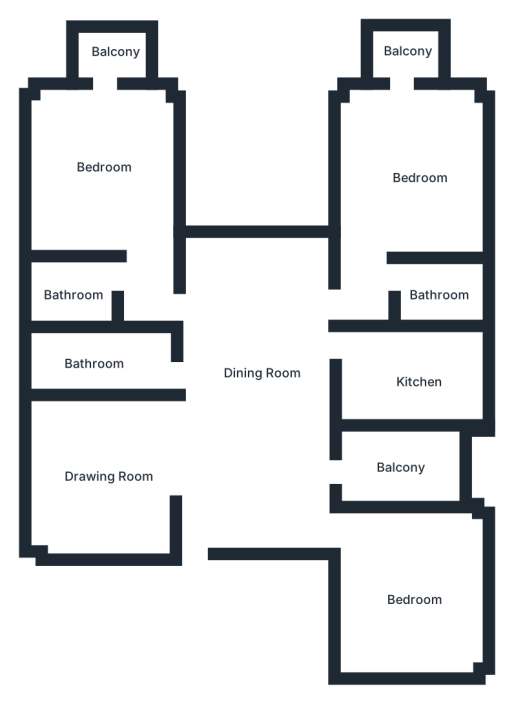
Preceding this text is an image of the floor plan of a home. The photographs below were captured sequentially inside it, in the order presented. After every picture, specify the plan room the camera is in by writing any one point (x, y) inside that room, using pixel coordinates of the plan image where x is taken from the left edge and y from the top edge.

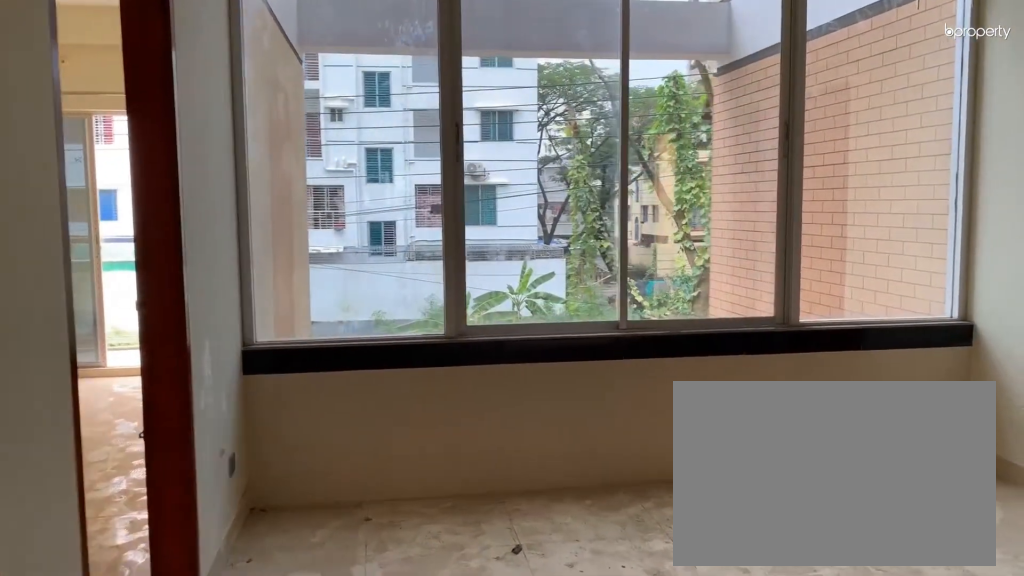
(256, 383)
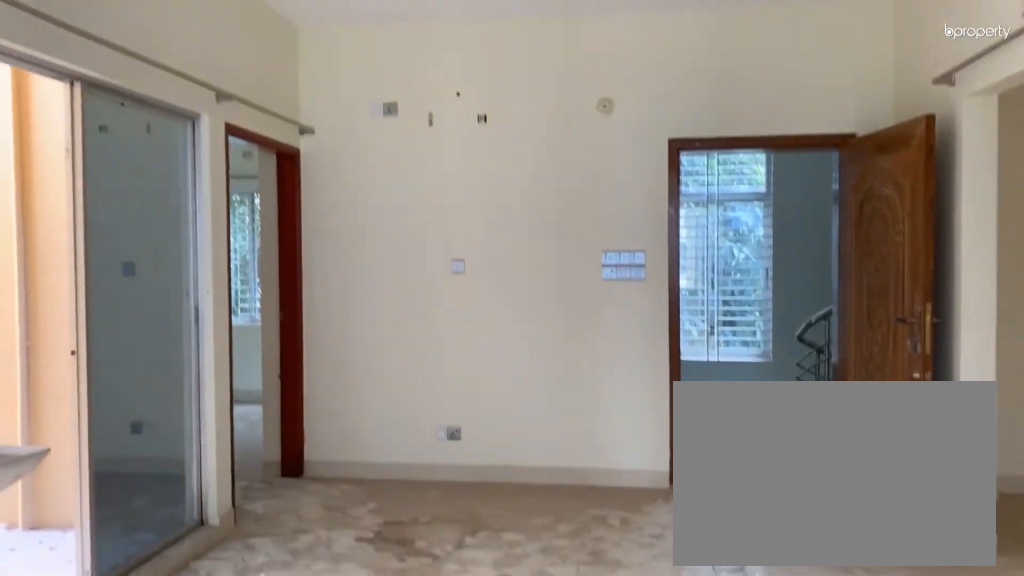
(256, 383)
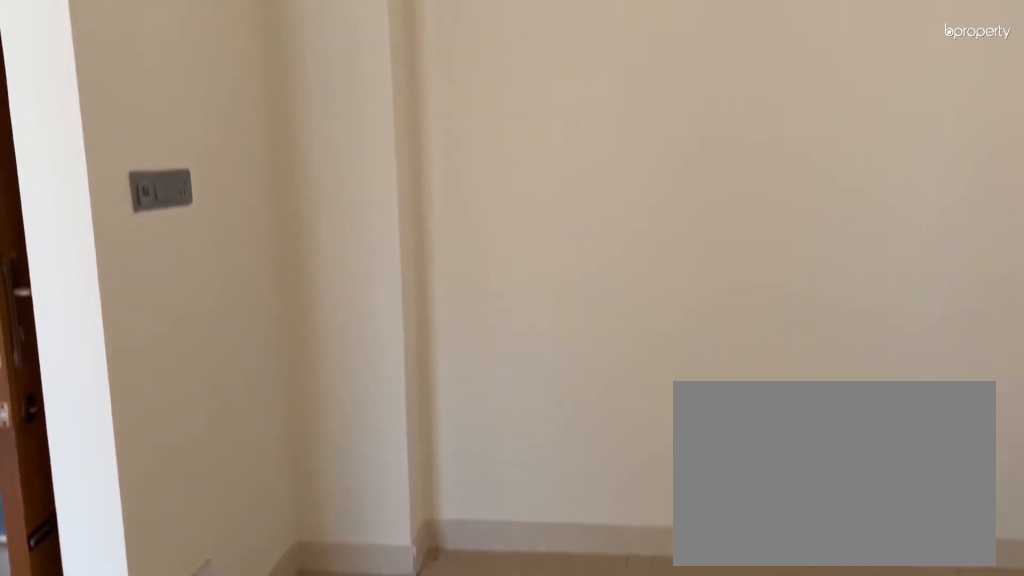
(106, 478)
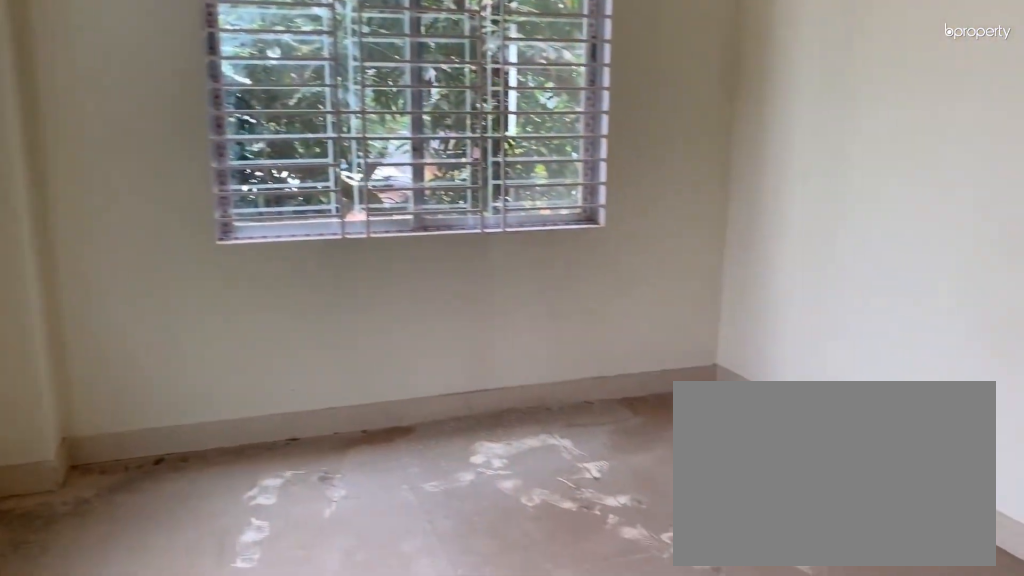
(405, 594)
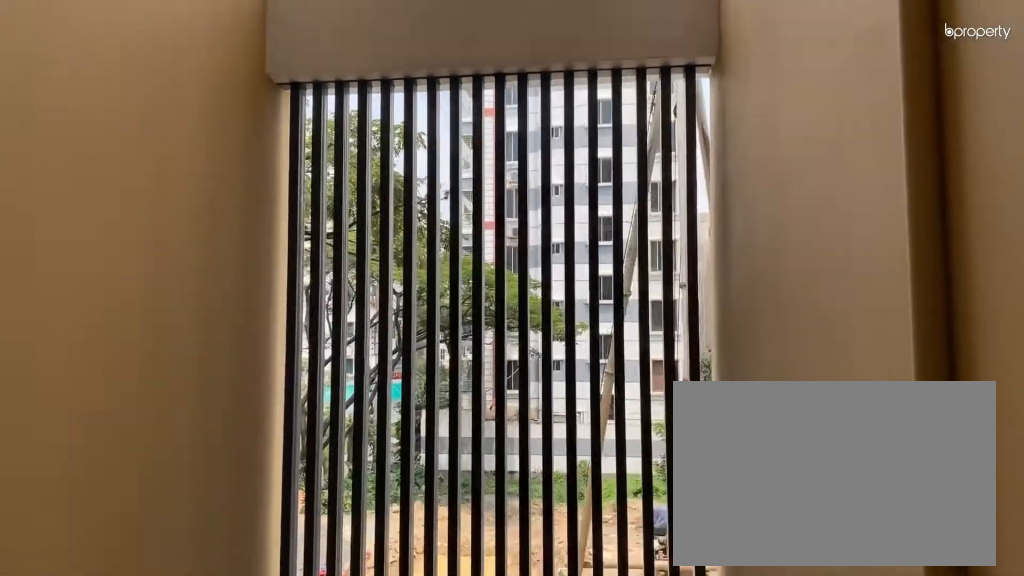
(403, 466)
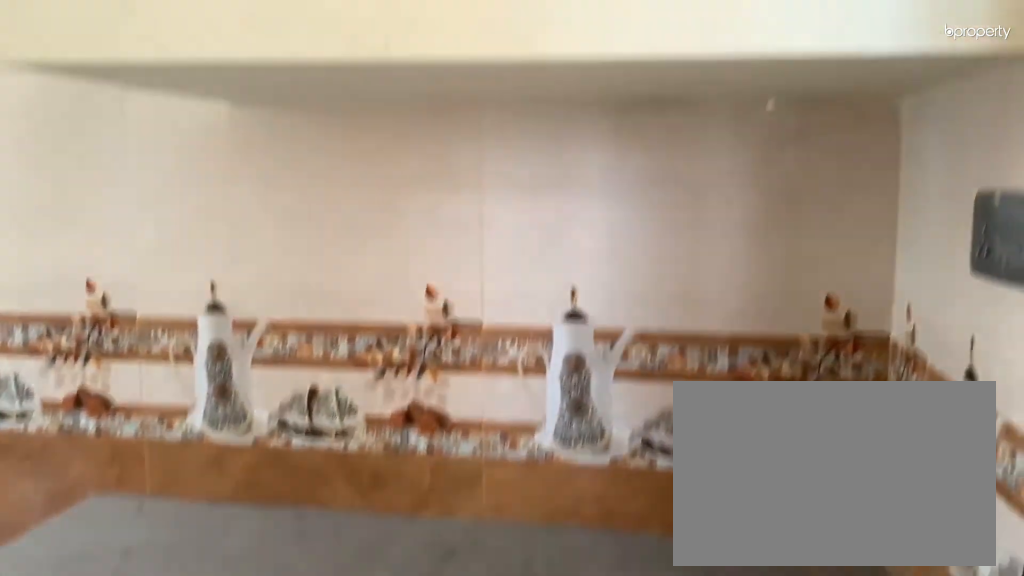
(400, 371)
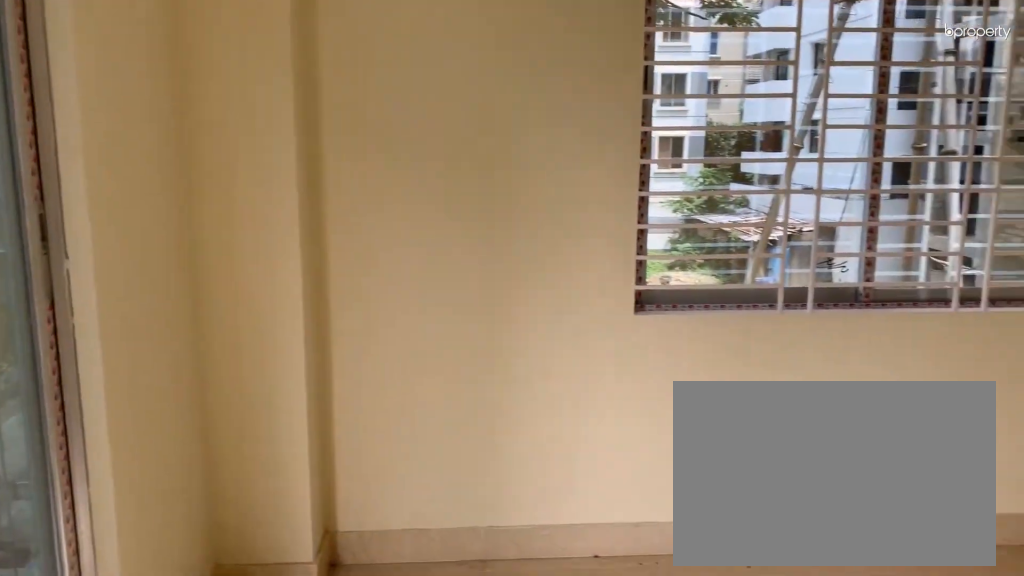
(408, 171)
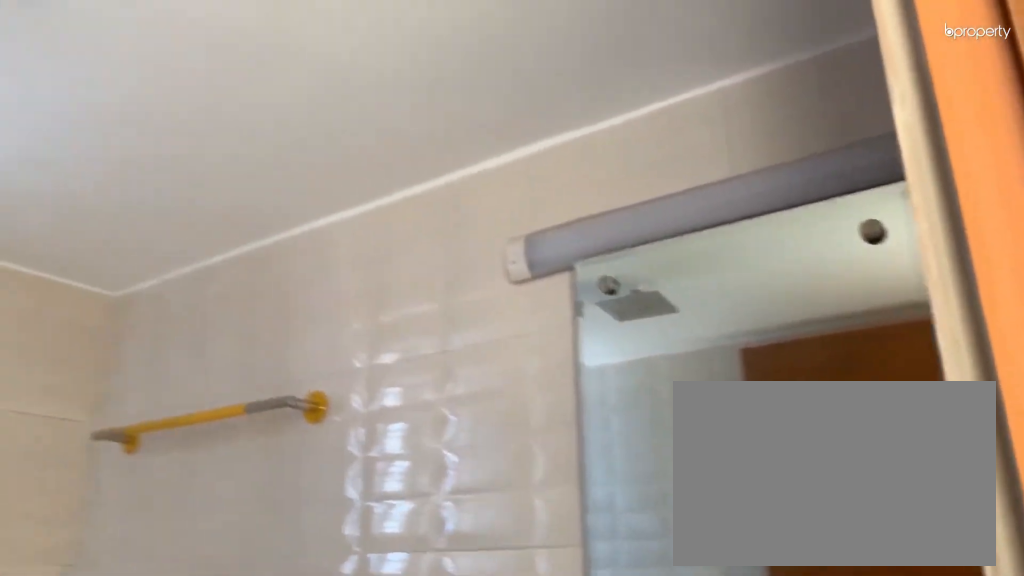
(431, 294)
